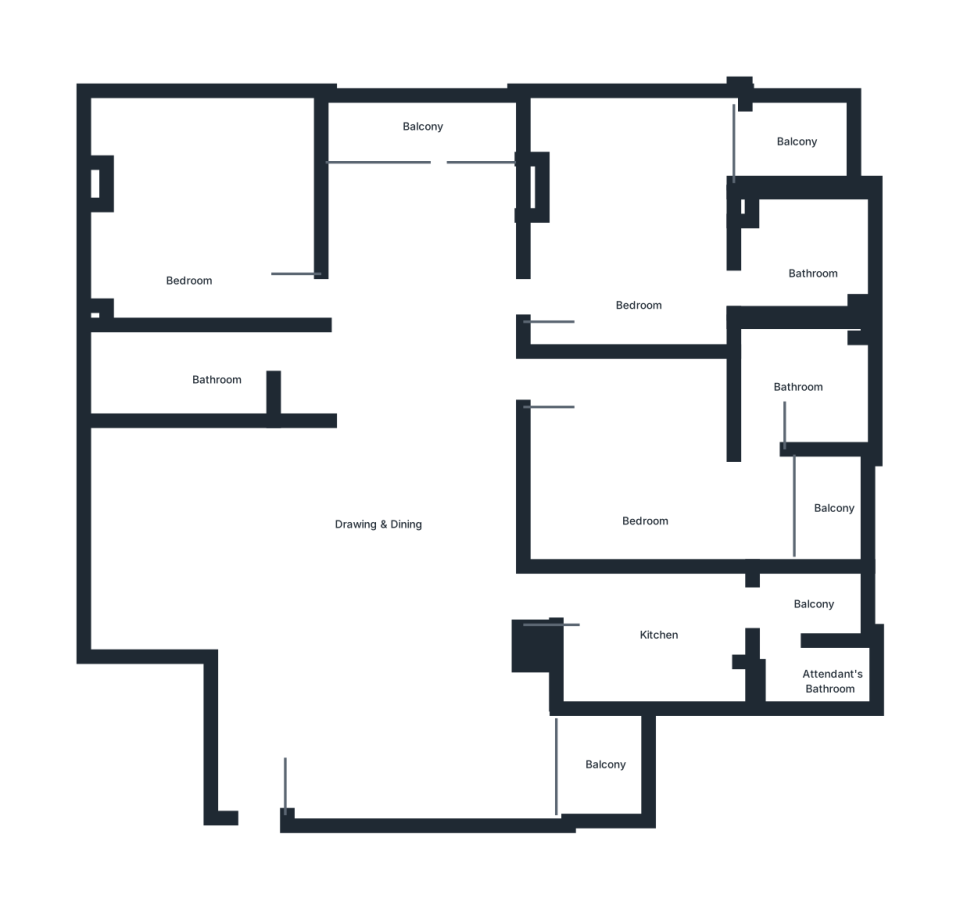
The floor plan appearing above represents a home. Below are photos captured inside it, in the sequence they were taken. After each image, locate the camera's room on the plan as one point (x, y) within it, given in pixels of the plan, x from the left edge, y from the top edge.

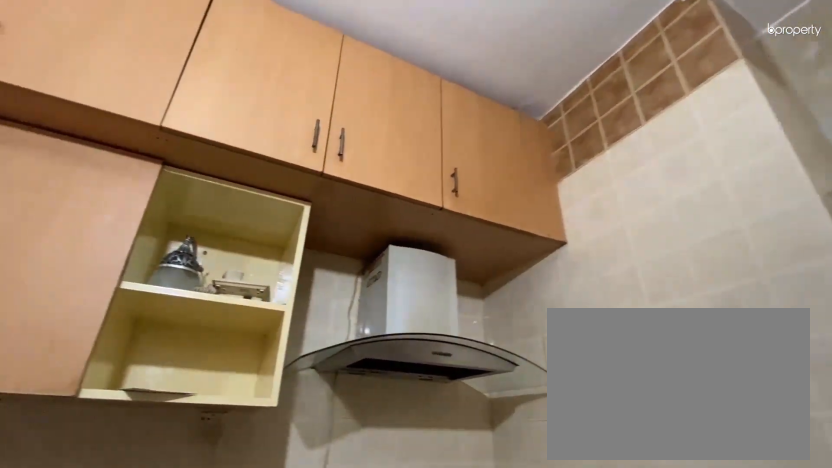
(673, 649)
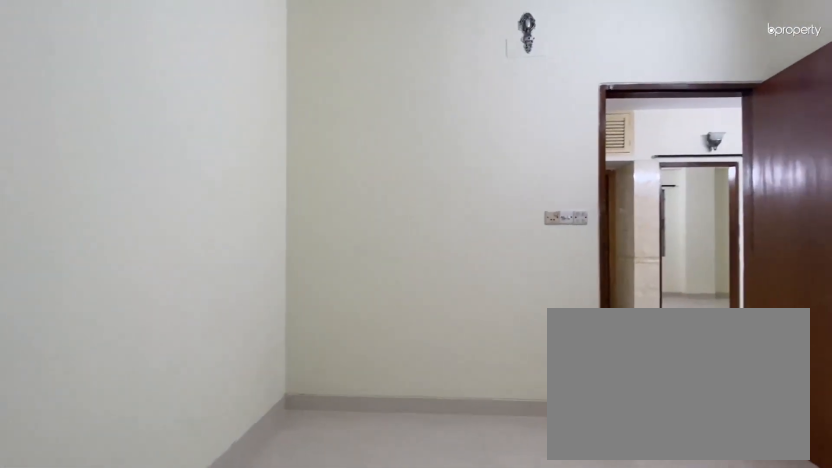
(649, 445)
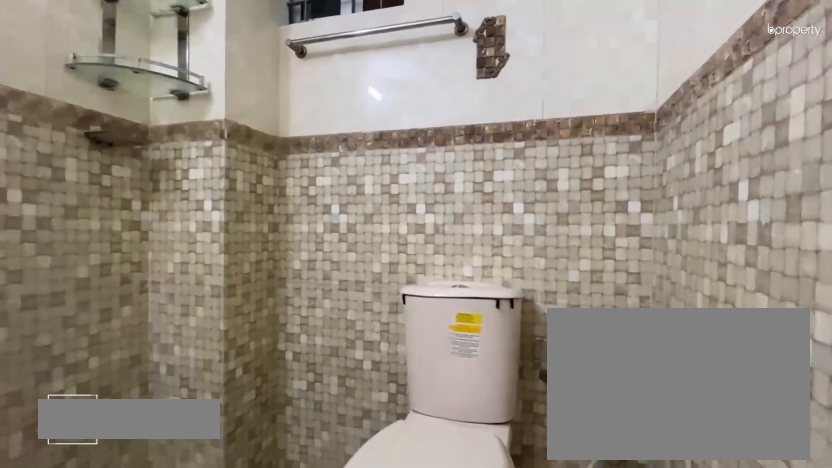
(800, 385)
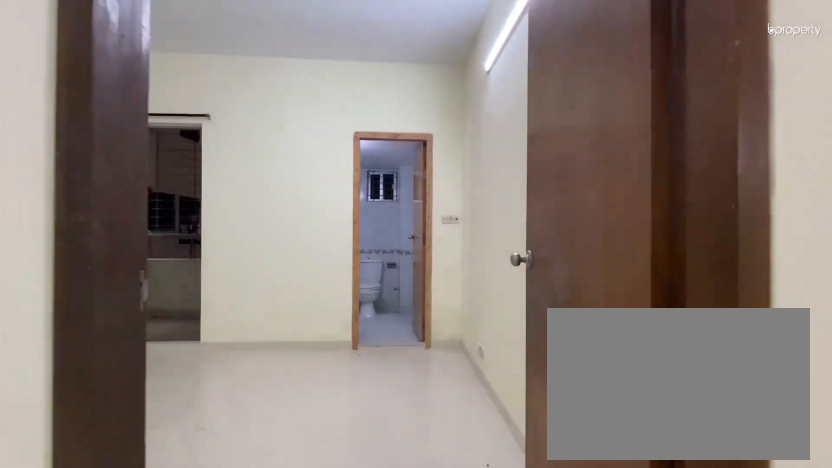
(639, 253)
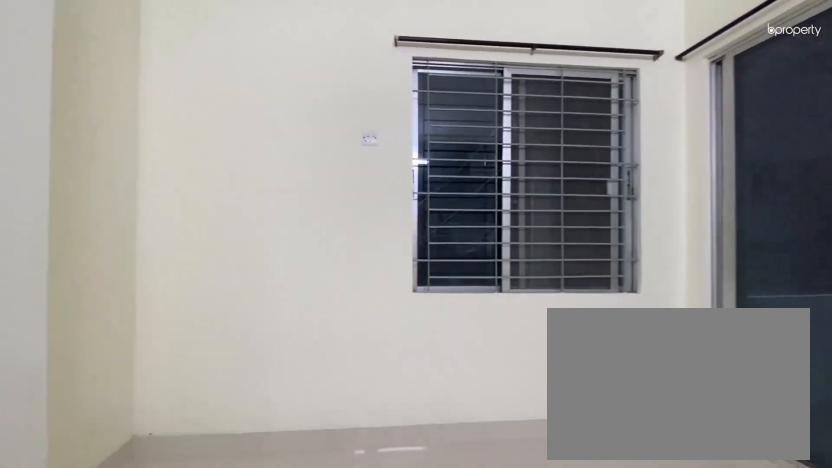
(639, 253)
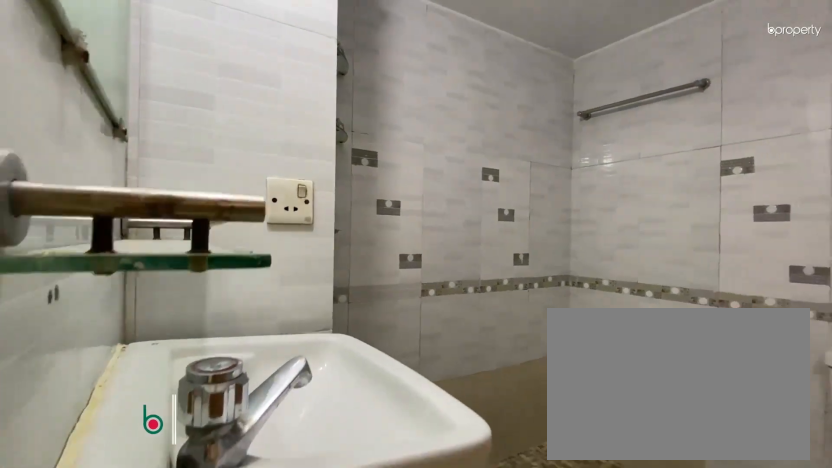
(817, 274)
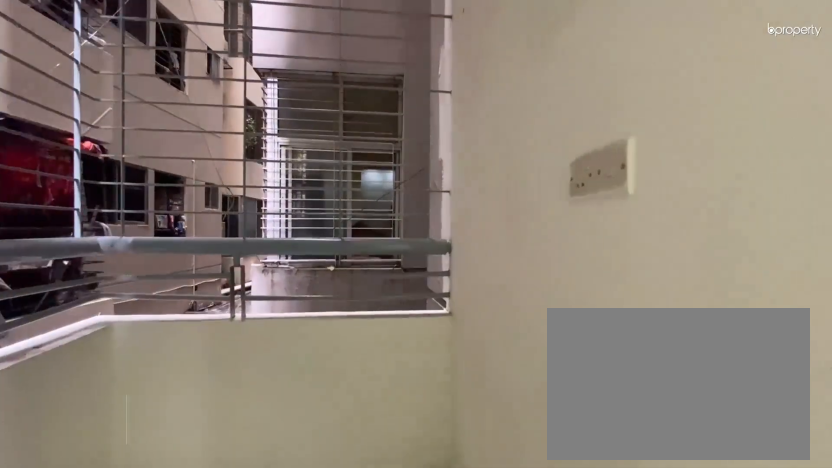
(804, 148)
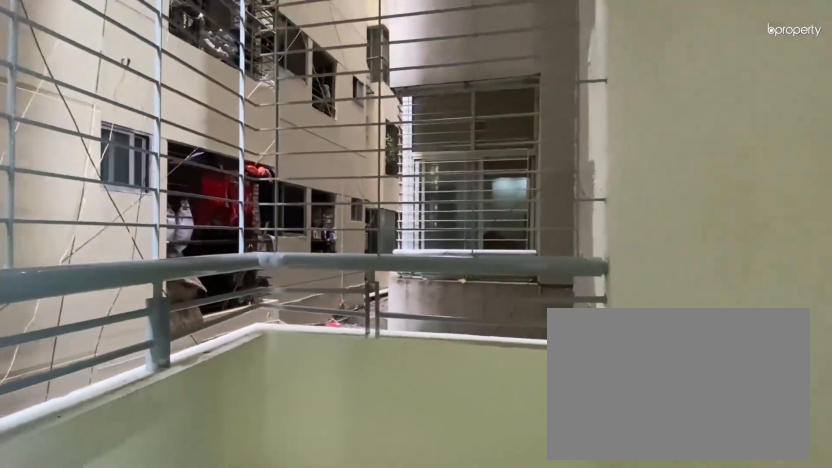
(804, 148)
